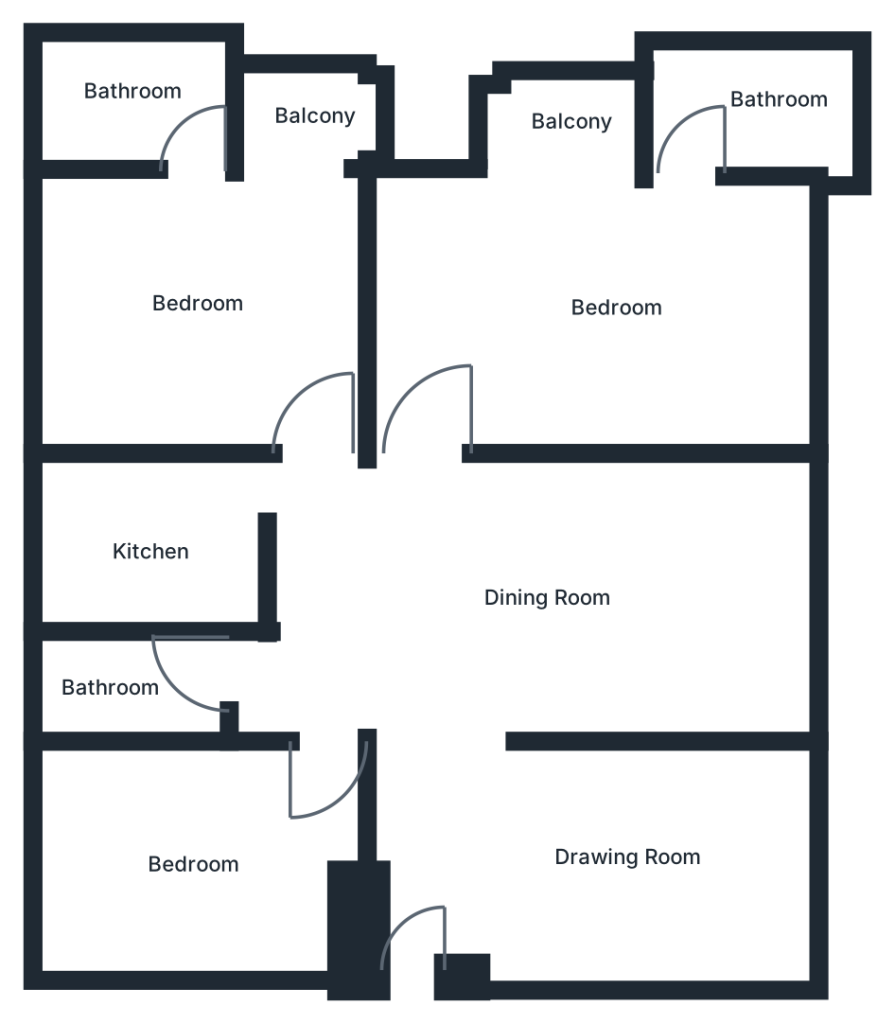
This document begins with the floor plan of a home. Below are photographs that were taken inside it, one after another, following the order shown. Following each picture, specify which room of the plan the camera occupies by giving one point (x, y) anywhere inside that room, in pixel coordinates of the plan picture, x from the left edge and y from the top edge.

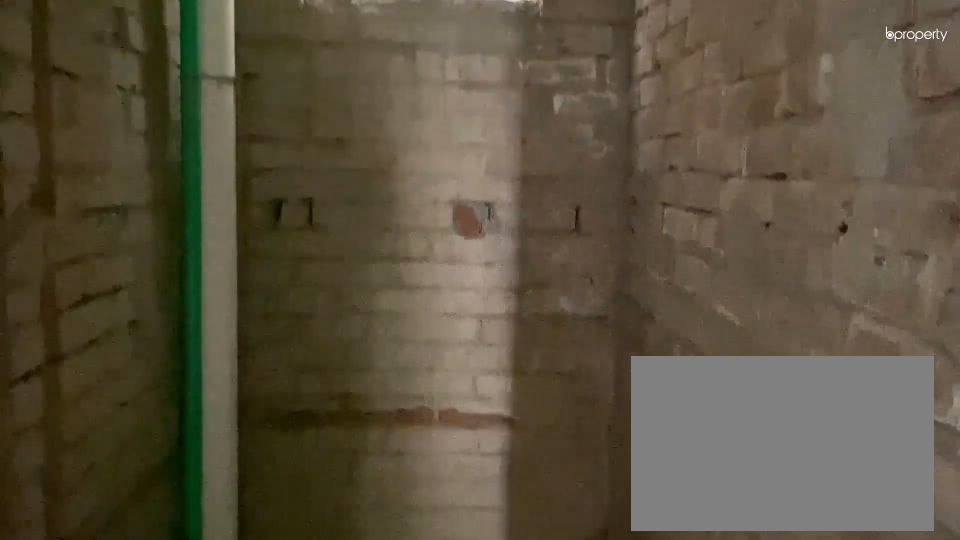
(130, 688)
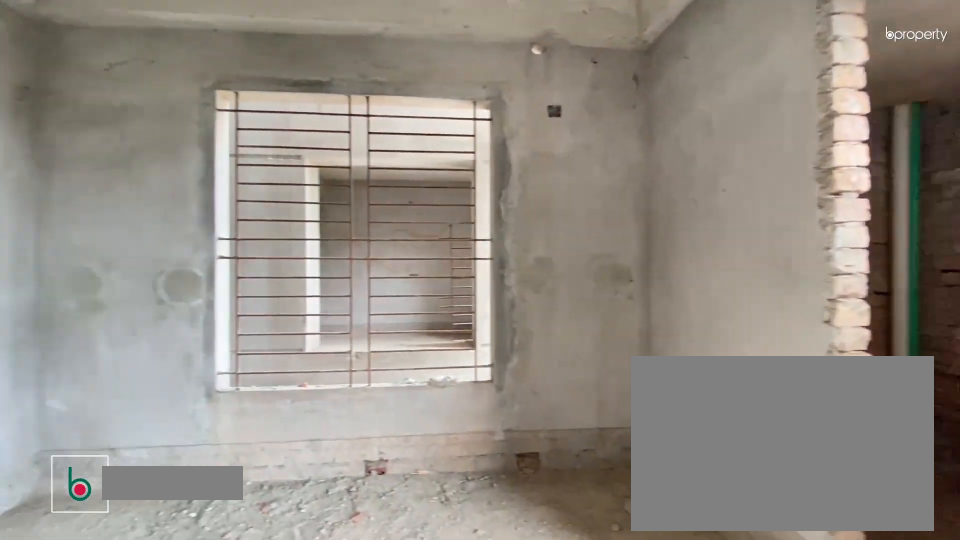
(201, 290)
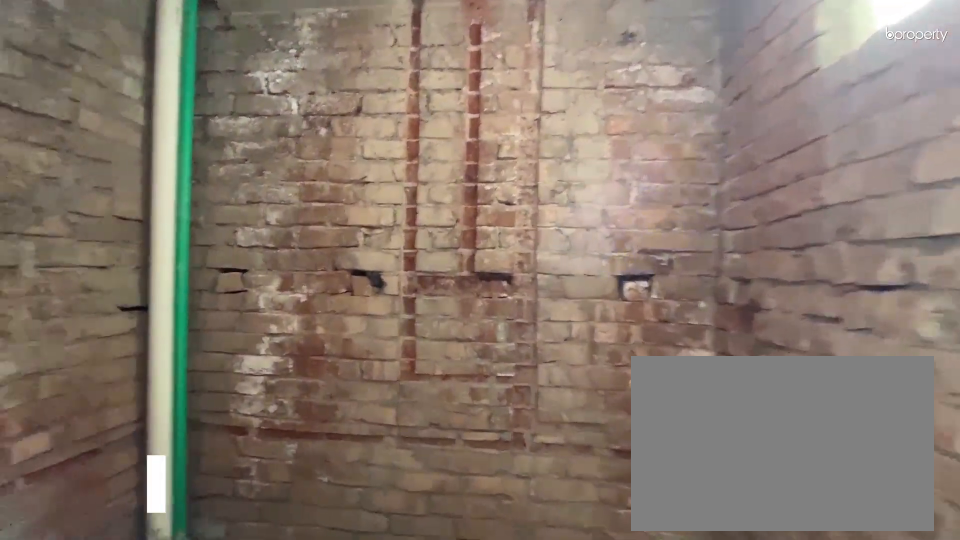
(151, 97)
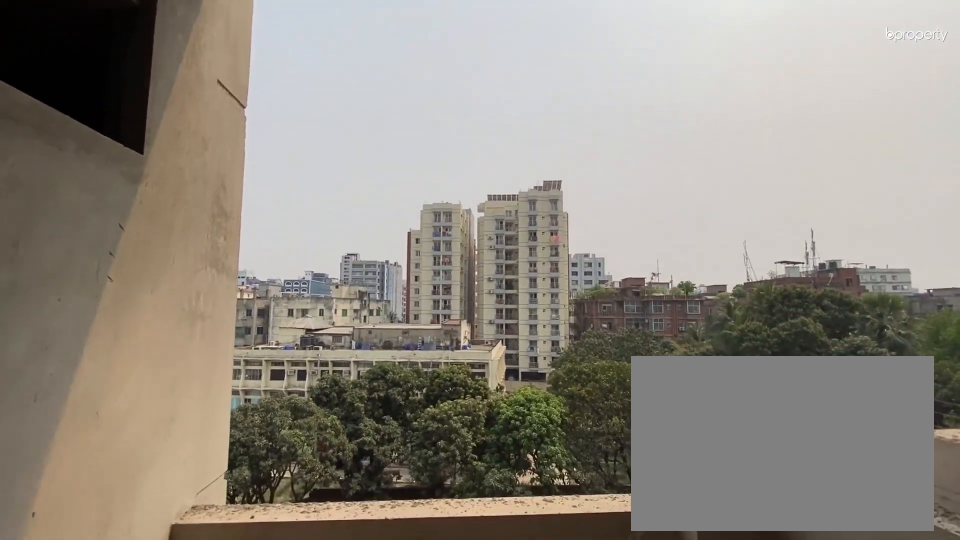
(297, 114)
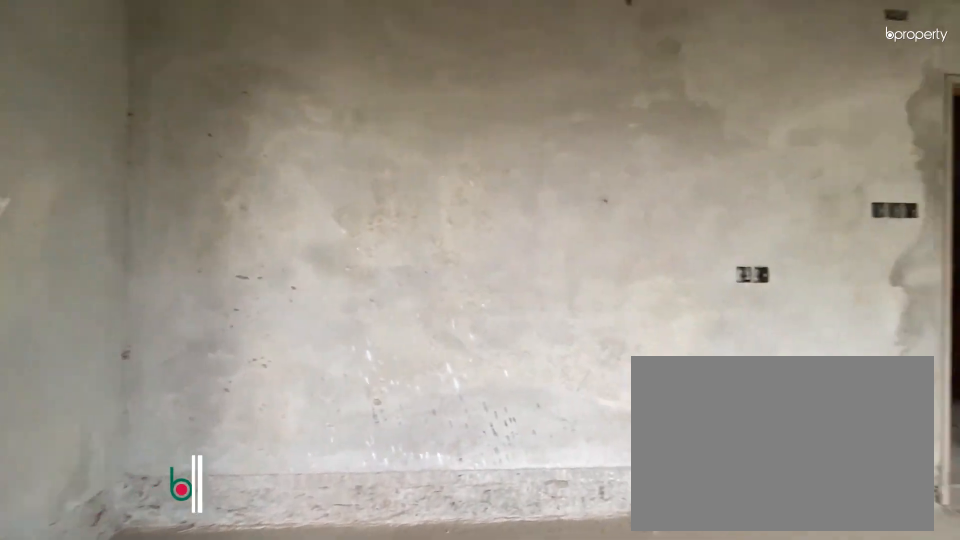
(560, 296)
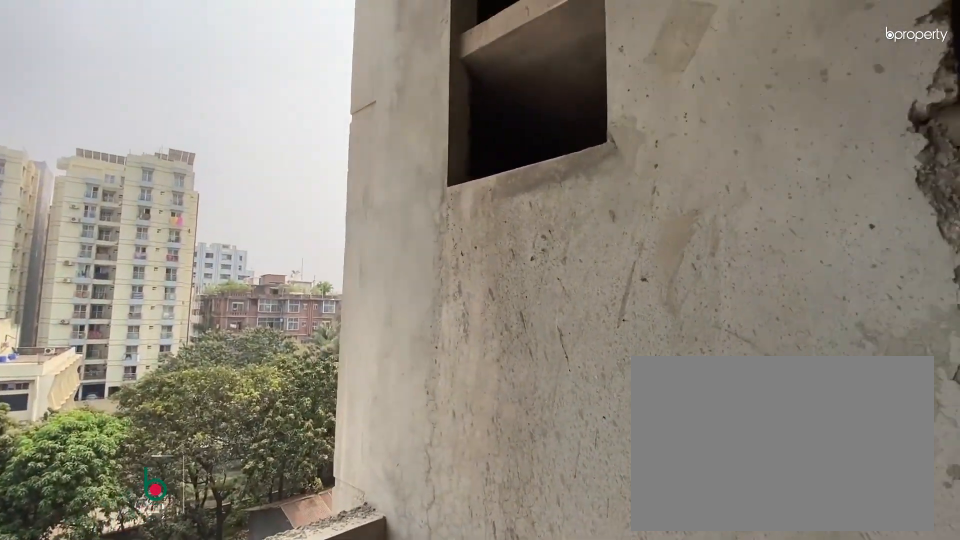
(570, 142)
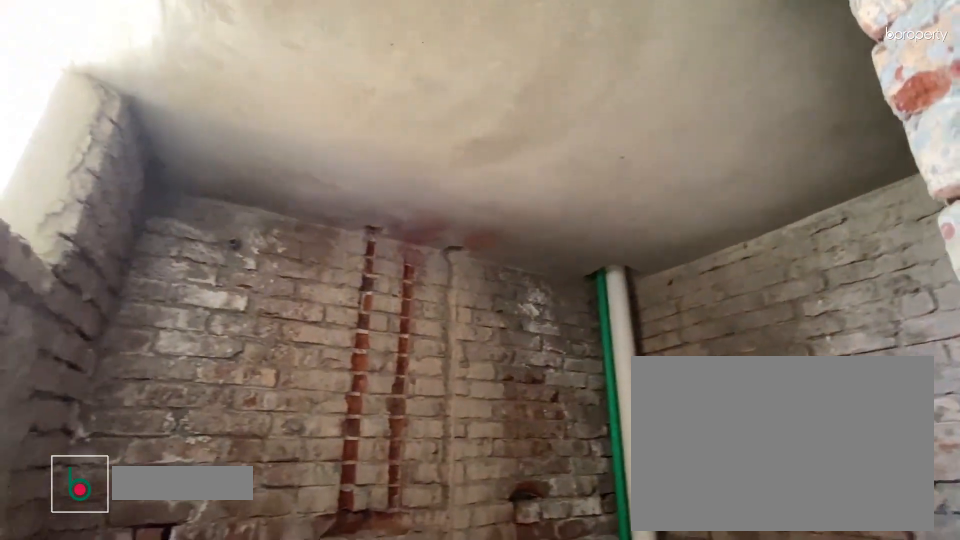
(782, 115)
